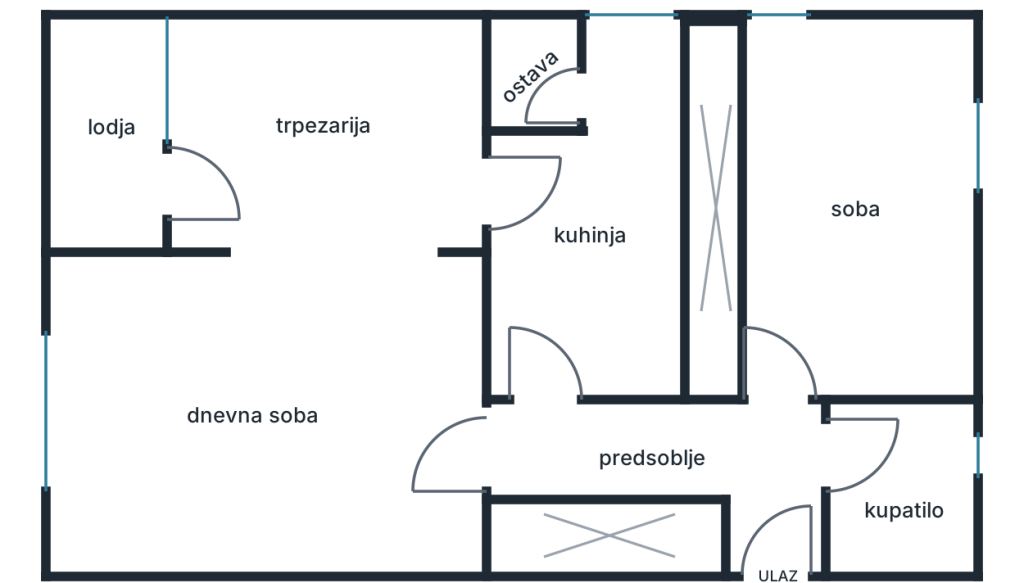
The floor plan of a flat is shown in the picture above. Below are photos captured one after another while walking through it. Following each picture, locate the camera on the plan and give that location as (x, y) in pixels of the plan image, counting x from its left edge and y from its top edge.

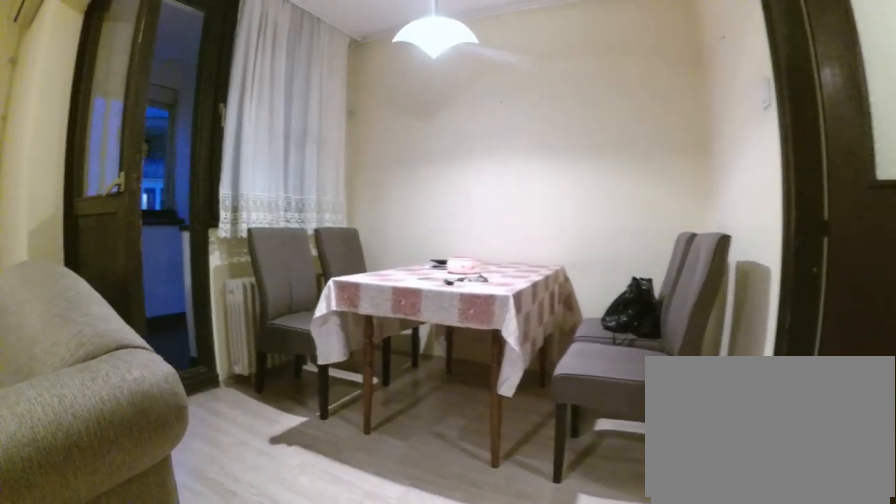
(311, 331)
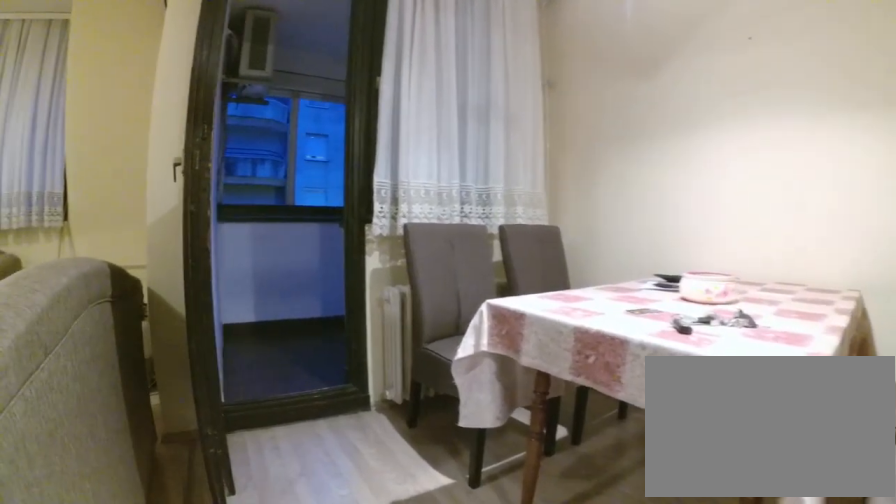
(328, 248)
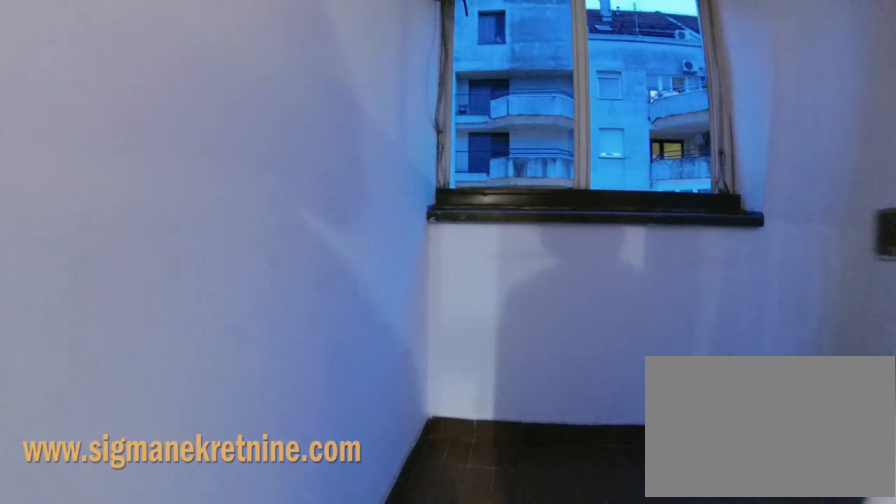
(211, 184)
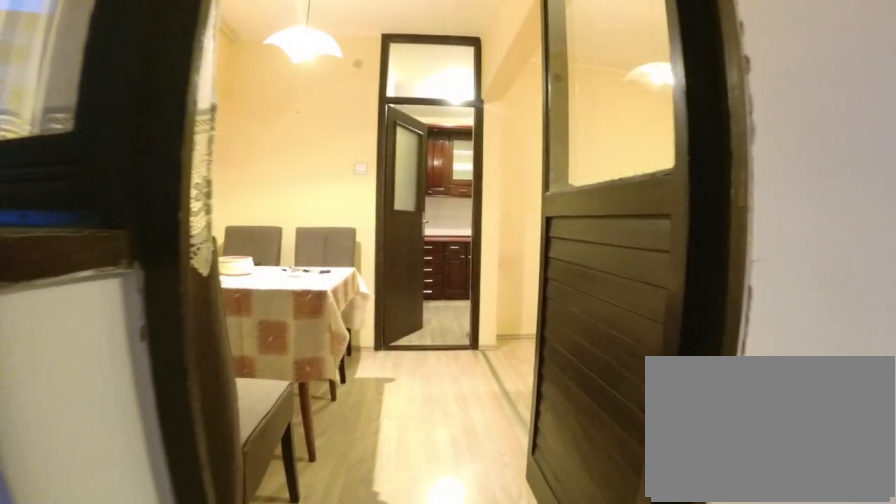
(111, 188)
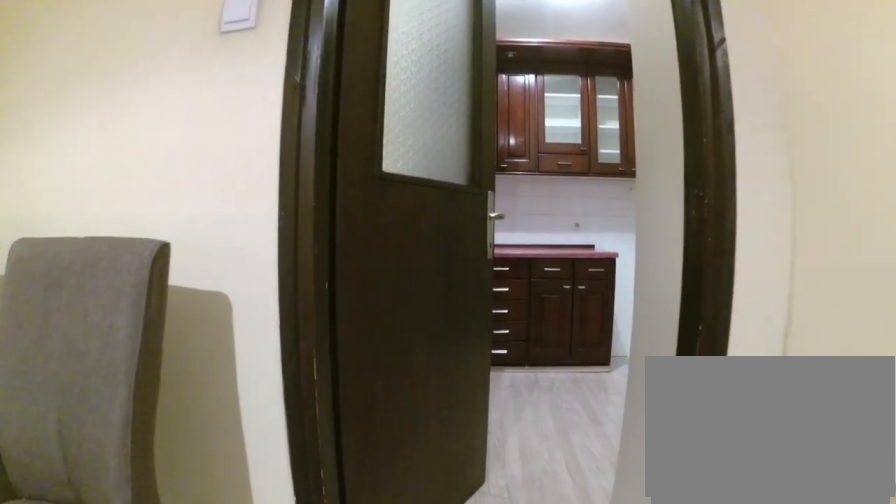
(388, 188)
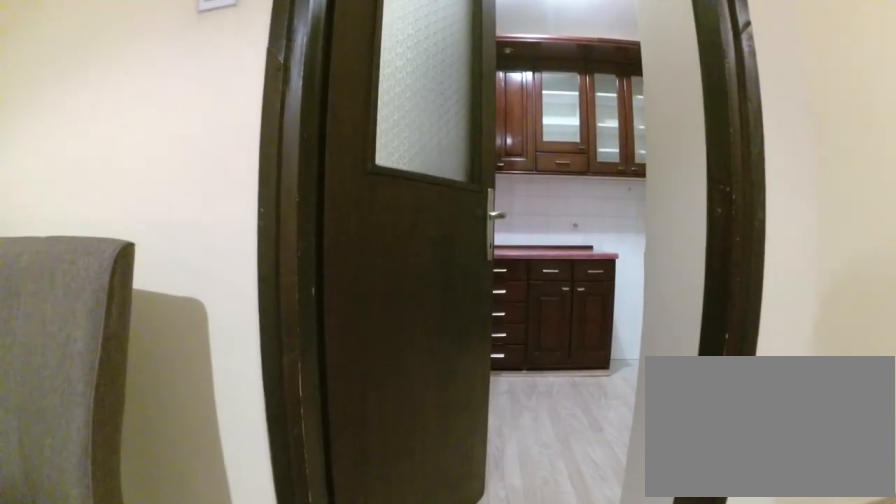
(402, 188)
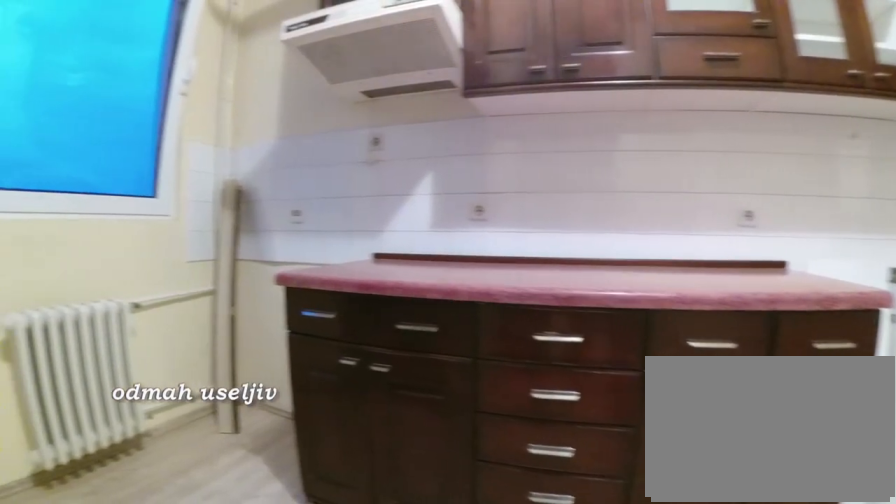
(550, 195)
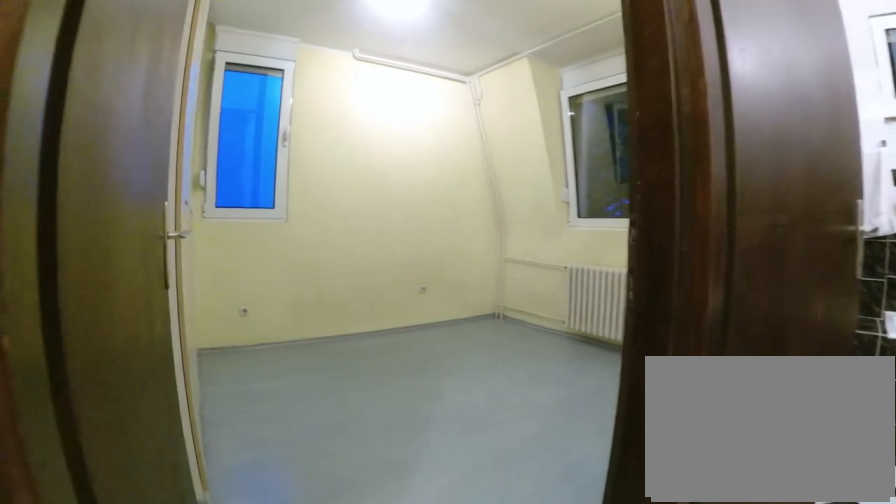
(727, 451)
